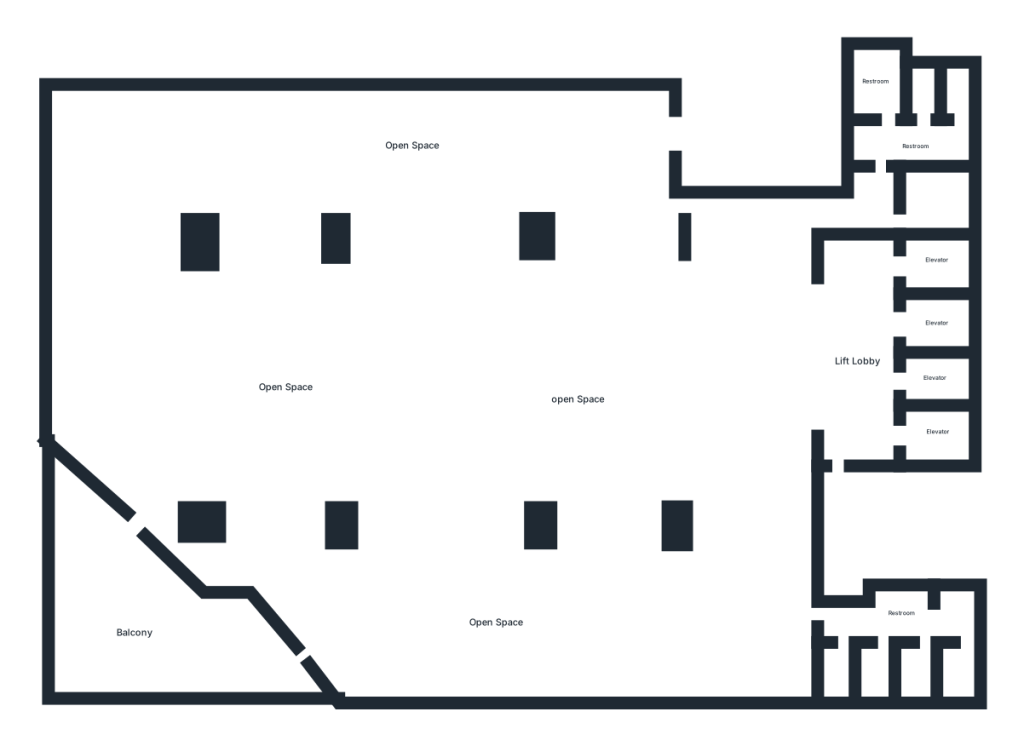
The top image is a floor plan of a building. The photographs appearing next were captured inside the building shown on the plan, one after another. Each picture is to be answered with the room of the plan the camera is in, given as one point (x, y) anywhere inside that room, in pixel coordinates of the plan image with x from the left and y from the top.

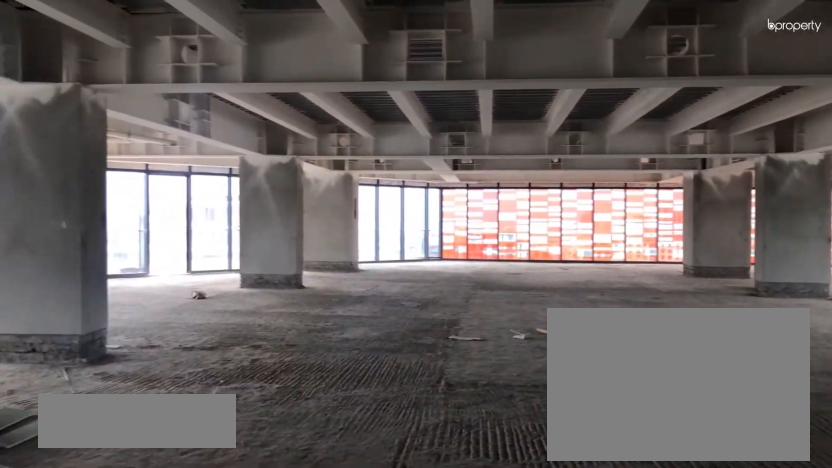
(524, 407)
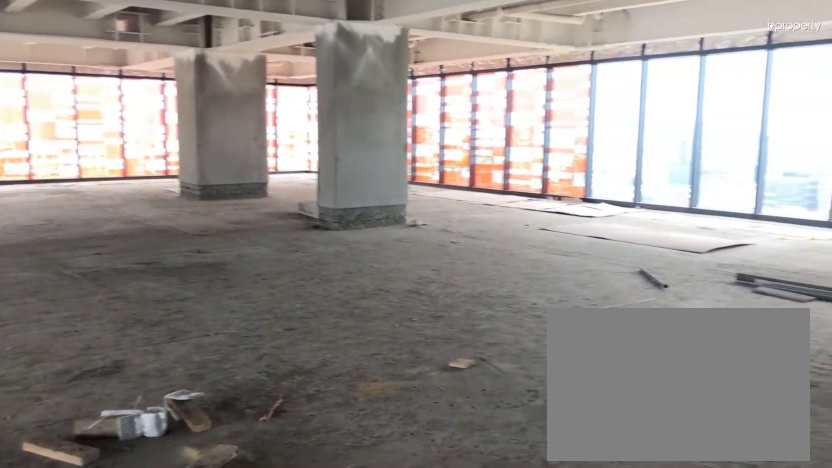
(367, 341)
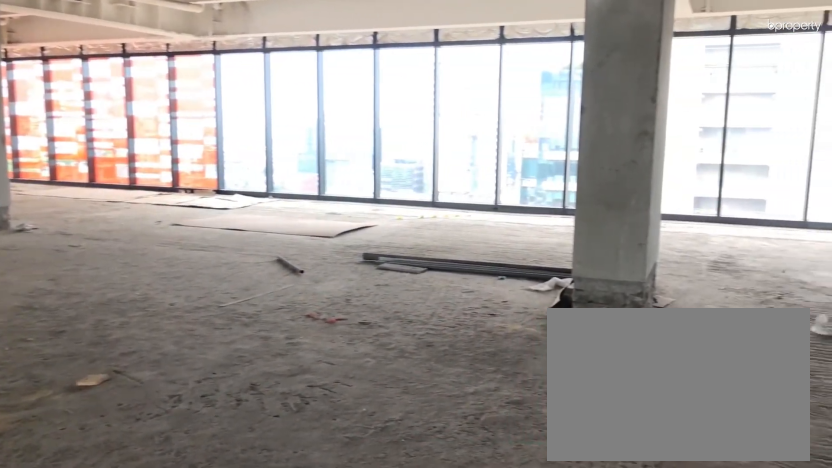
(367, 341)
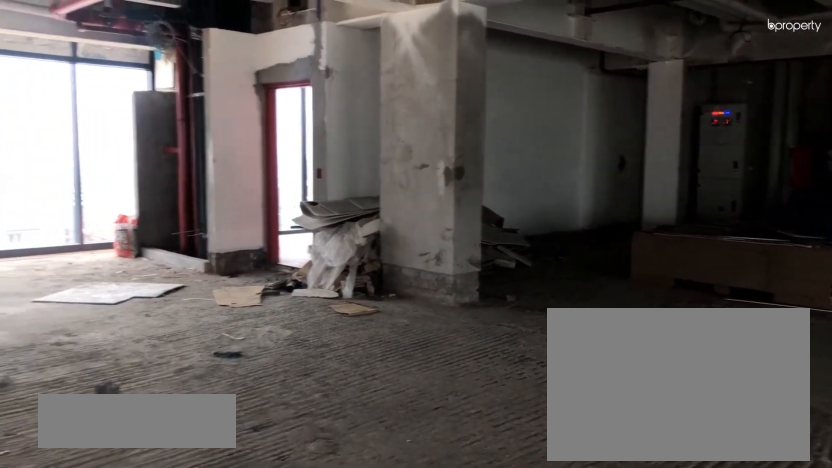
(605, 363)
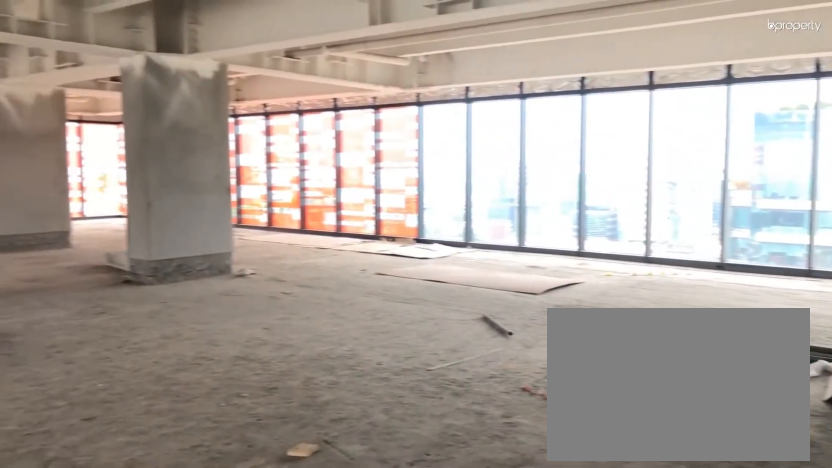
(507, 345)
